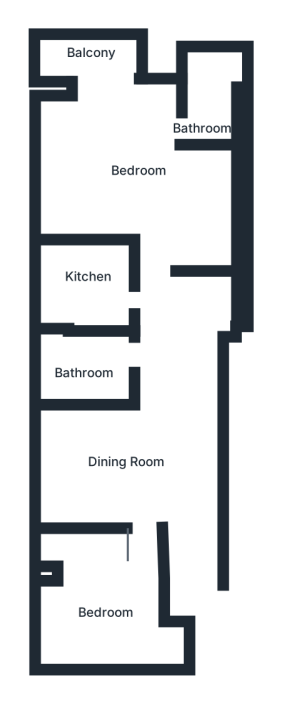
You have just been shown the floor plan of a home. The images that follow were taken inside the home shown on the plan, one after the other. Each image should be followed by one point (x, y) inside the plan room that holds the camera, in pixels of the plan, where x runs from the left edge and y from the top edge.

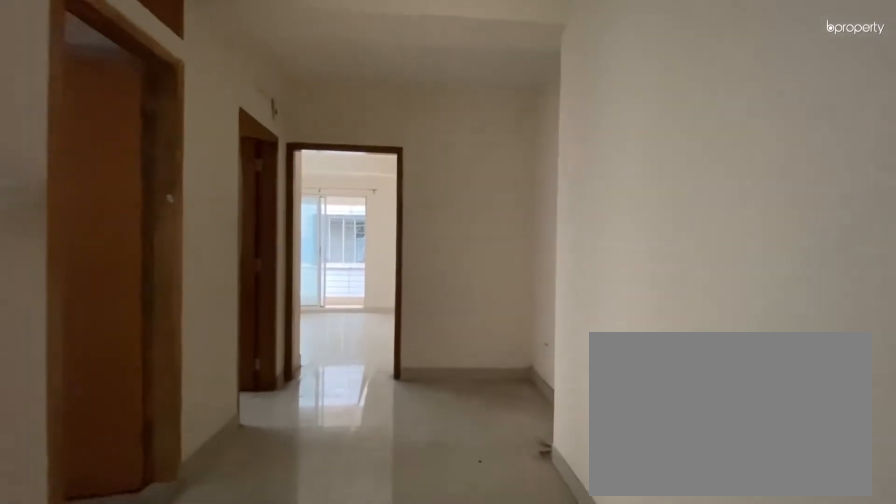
(151, 429)
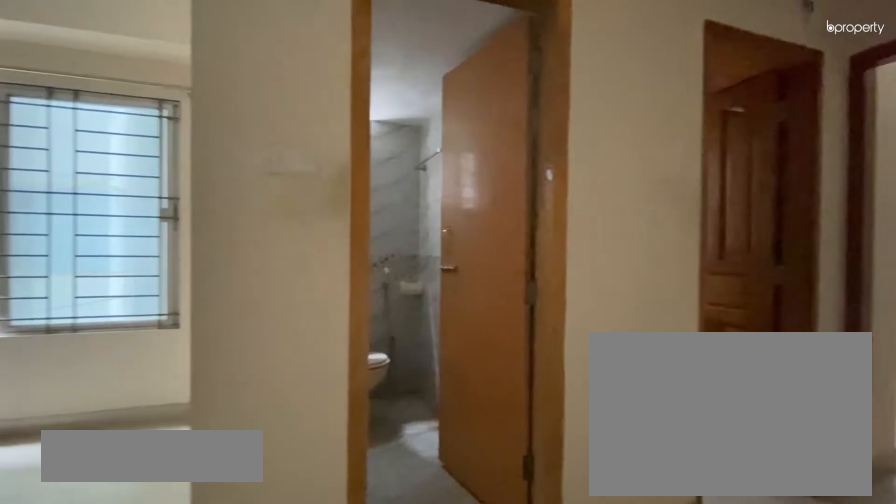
(151, 429)
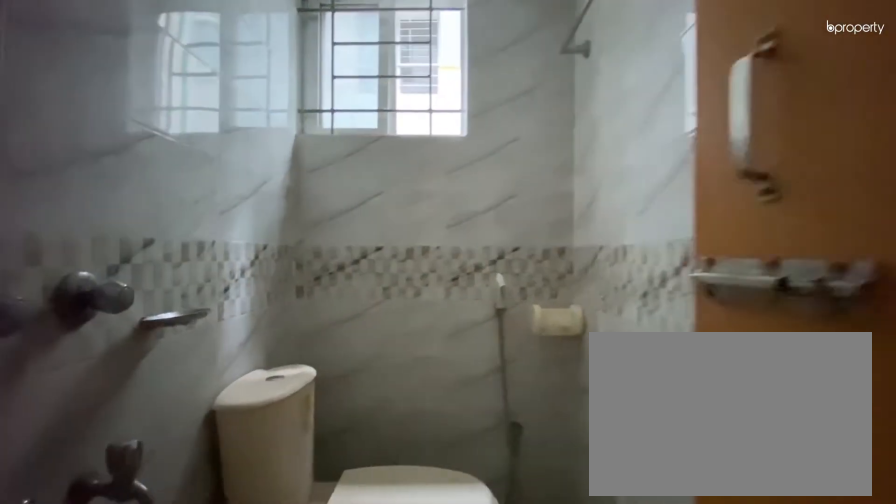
(93, 367)
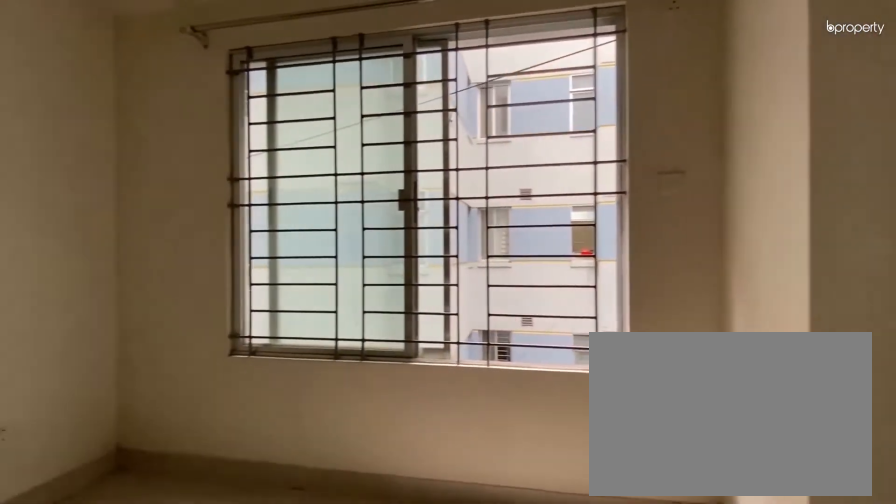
(135, 161)
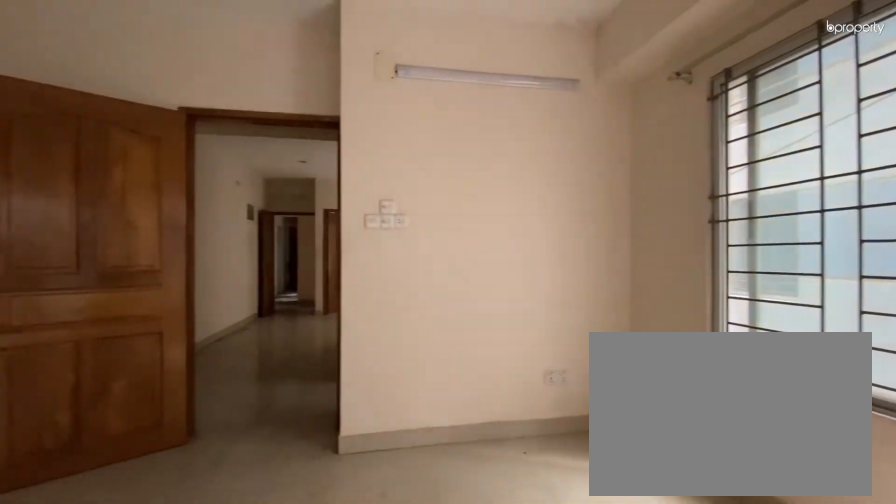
(135, 161)
